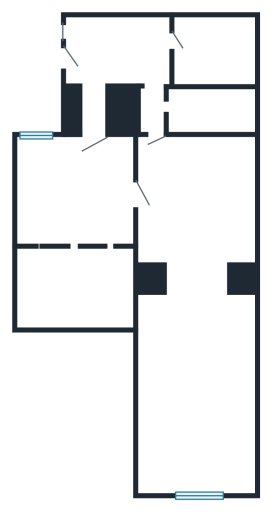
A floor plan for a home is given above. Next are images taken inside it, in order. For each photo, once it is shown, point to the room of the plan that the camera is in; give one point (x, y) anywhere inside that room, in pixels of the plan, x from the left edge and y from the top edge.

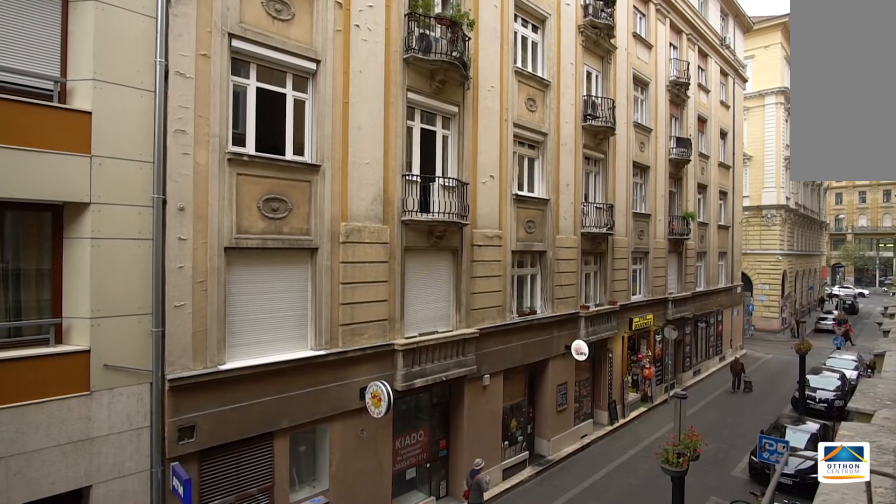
(198, 437)
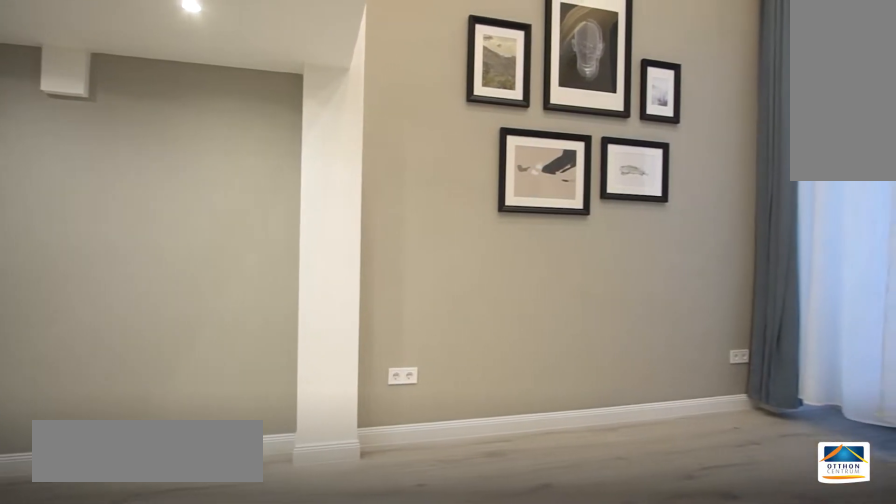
(79, 209)
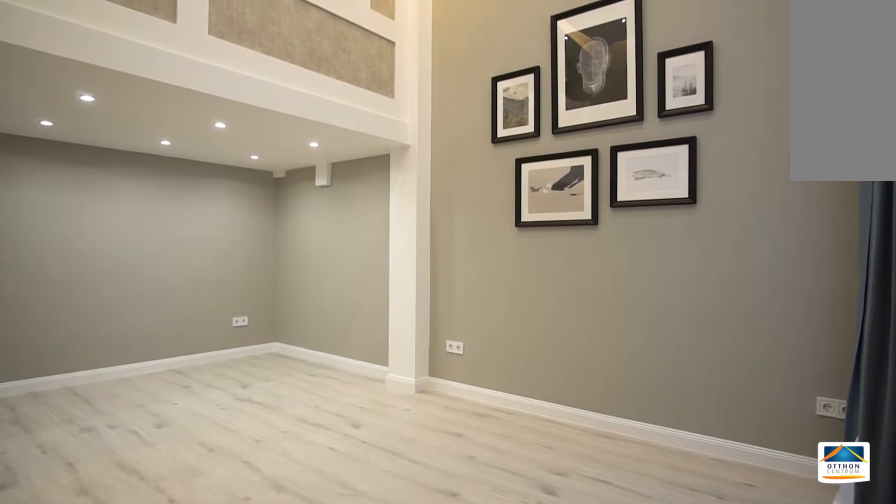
(80, 210)
